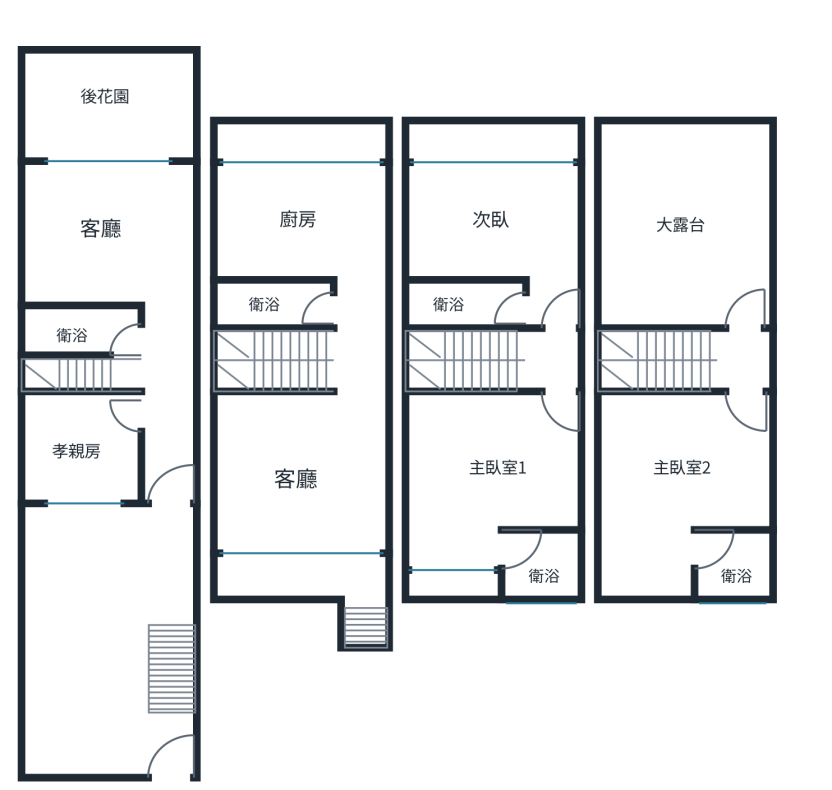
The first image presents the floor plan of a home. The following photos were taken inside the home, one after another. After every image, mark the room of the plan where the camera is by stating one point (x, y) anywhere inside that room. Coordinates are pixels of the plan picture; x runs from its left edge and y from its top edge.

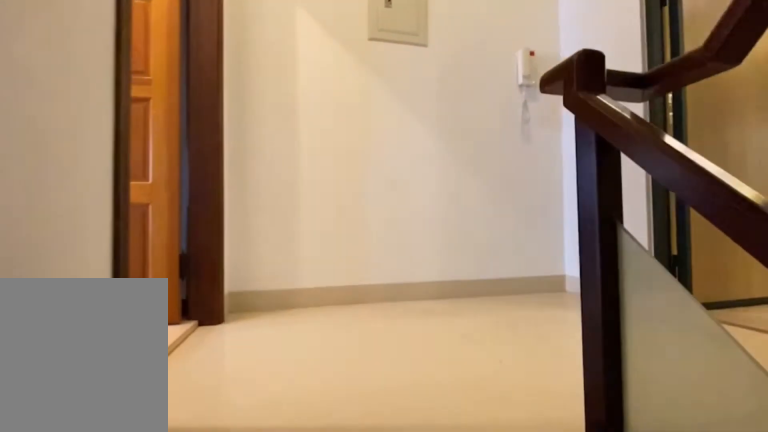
(465, 362)
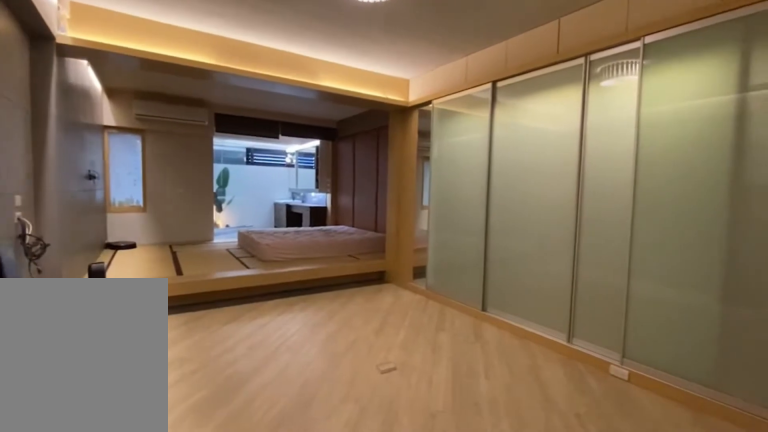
(484, 471)
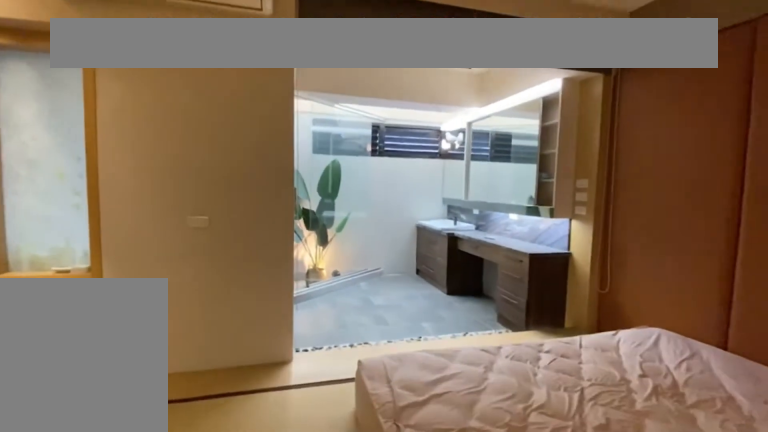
(484, 470)
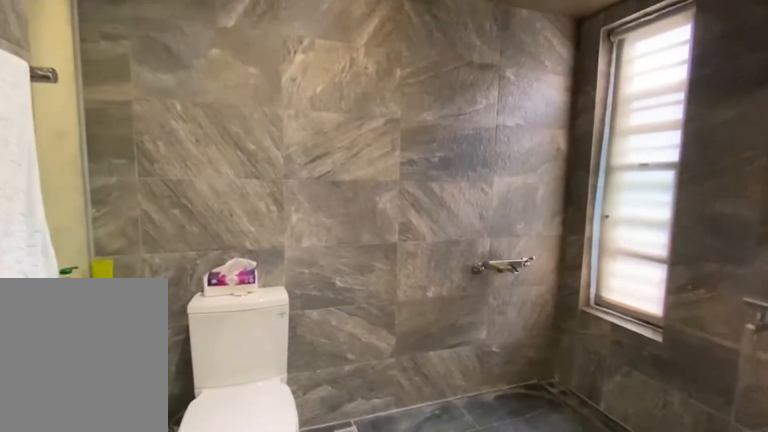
(545, 566)
